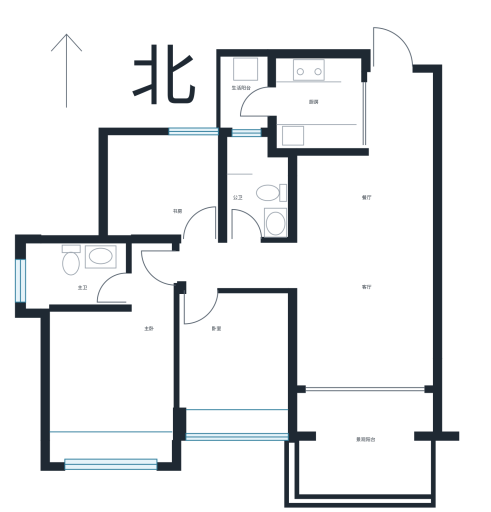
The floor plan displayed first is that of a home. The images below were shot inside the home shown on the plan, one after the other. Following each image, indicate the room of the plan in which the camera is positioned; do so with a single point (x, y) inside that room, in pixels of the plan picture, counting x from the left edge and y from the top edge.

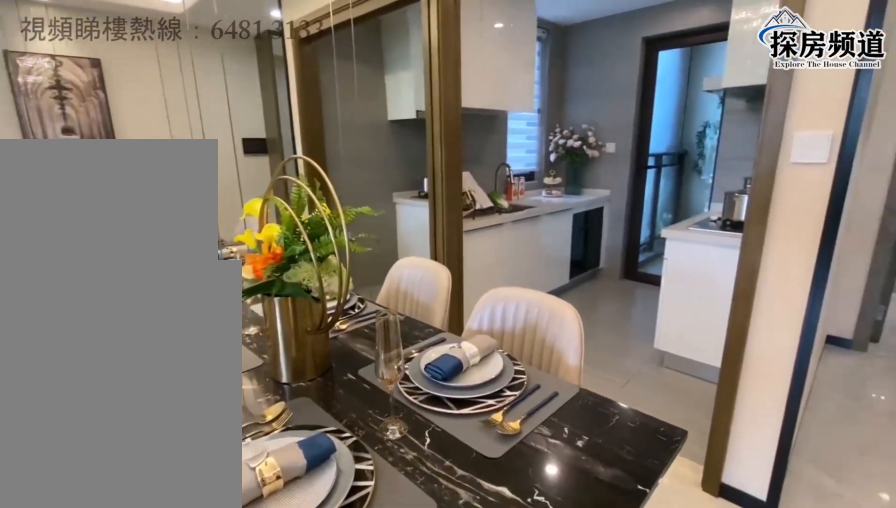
(334, 199)
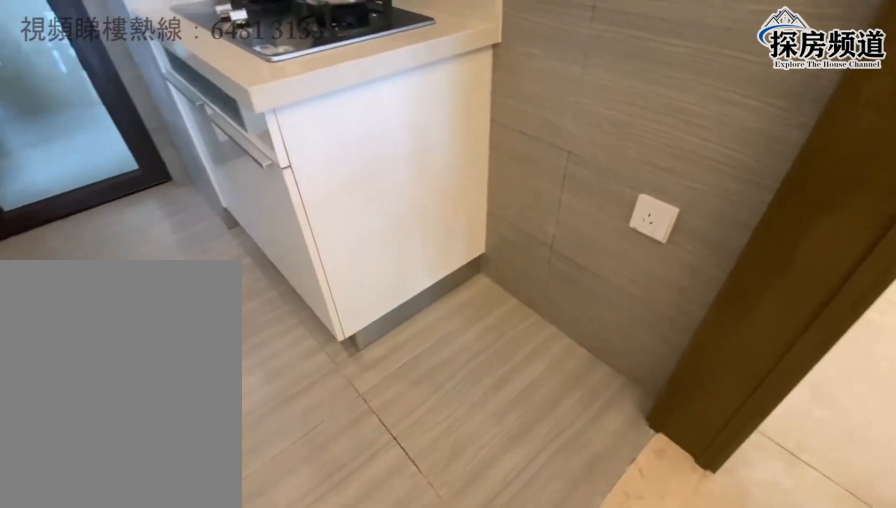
(331, 107)
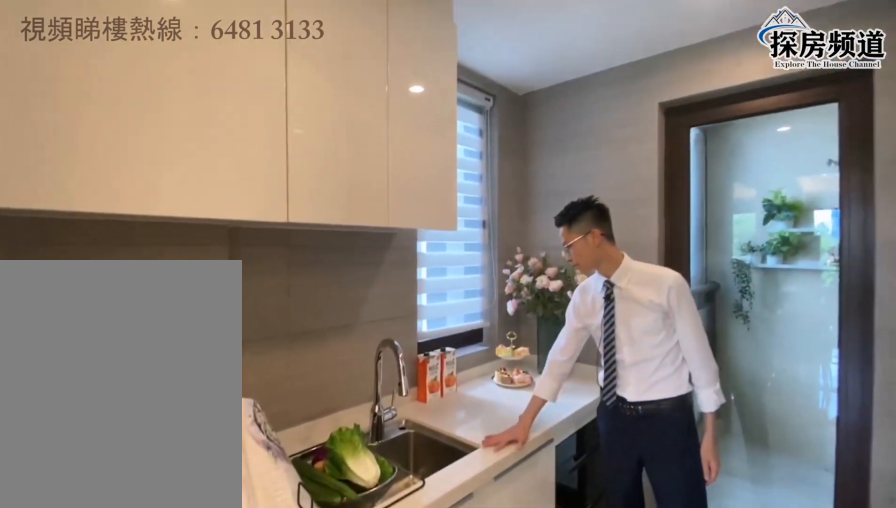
(330, 112)
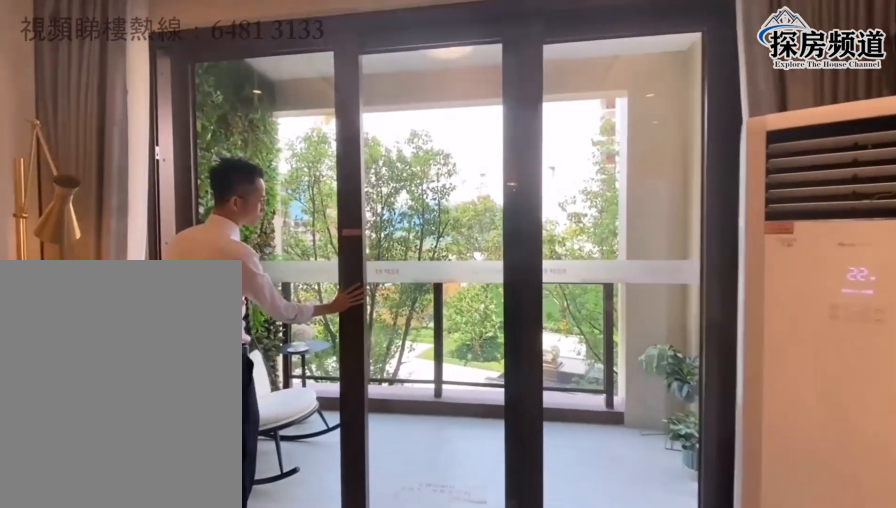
(364, 305)
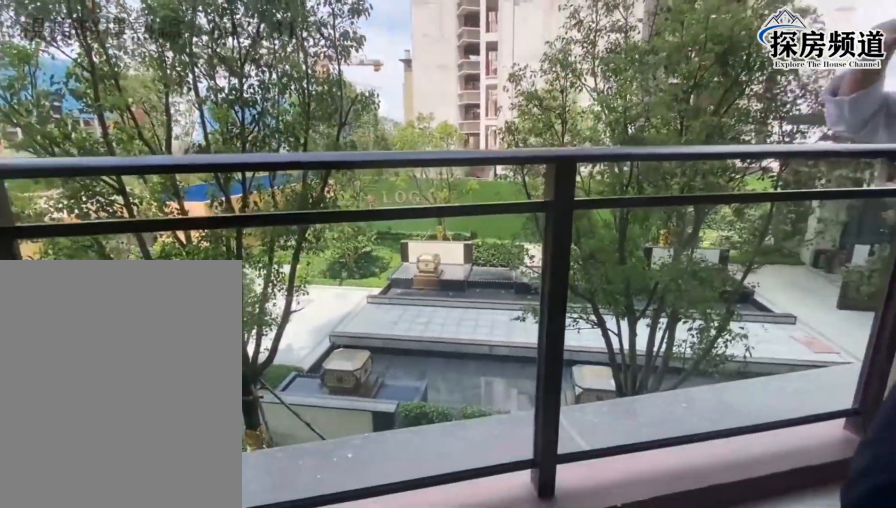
(363, 440)
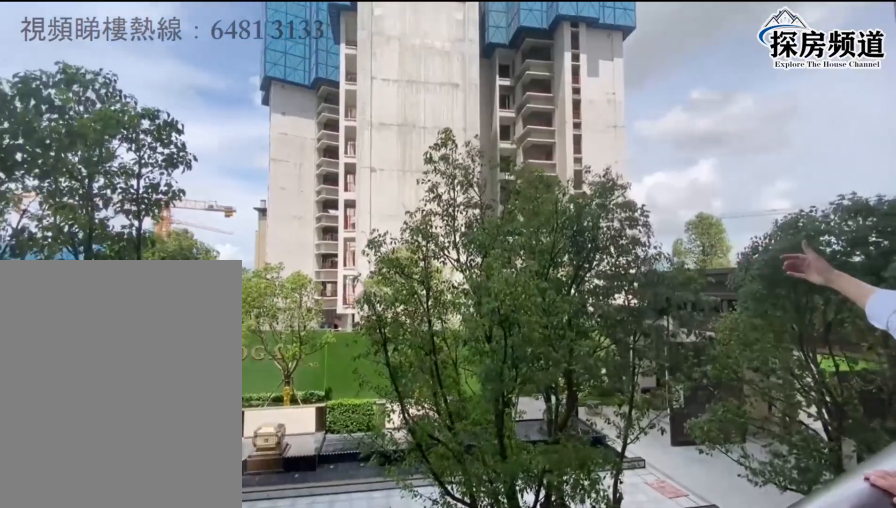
(363, 440)
